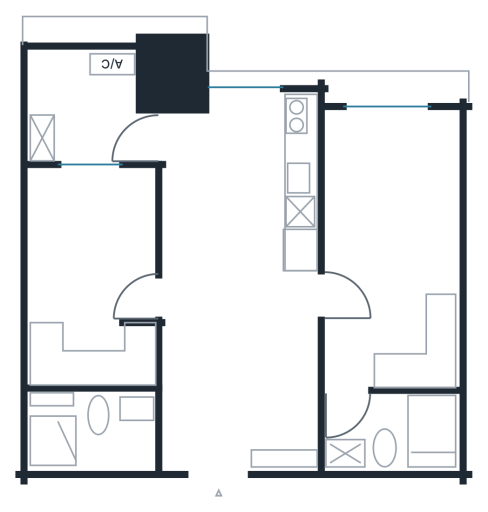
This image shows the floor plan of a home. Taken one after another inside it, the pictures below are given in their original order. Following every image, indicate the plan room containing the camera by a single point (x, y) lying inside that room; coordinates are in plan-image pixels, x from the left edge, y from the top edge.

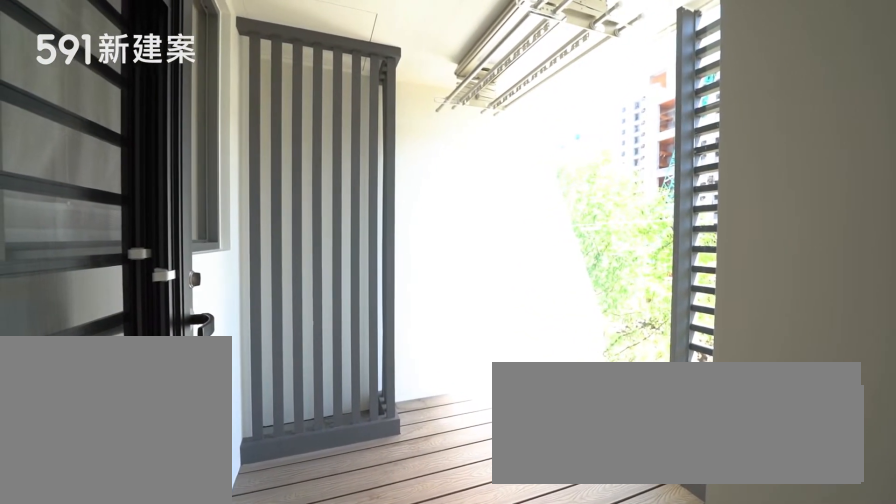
(92, 101)
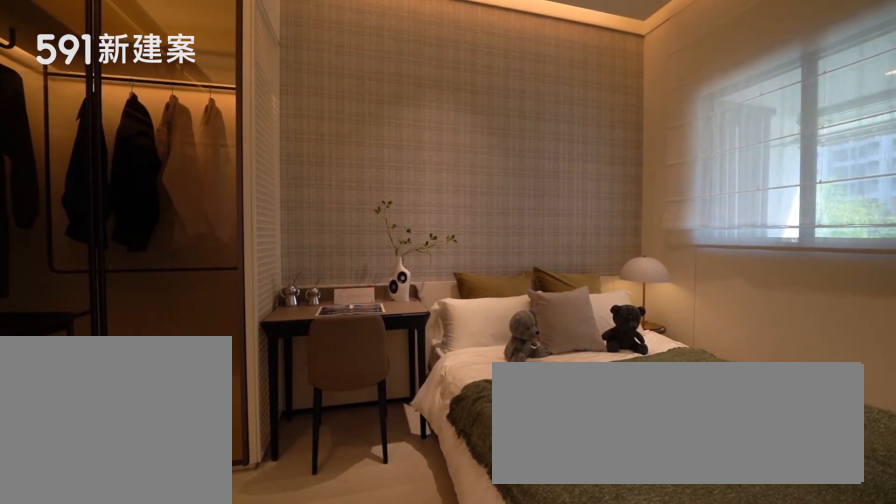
(89, 275)
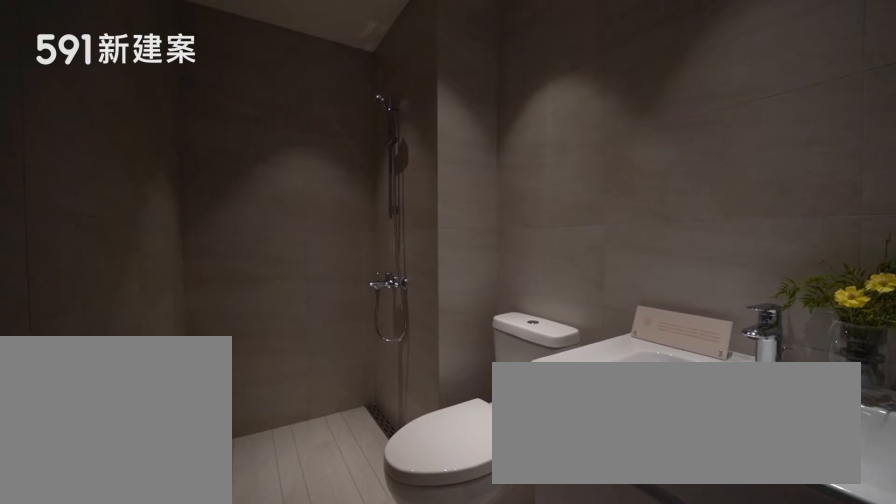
(91, 433)
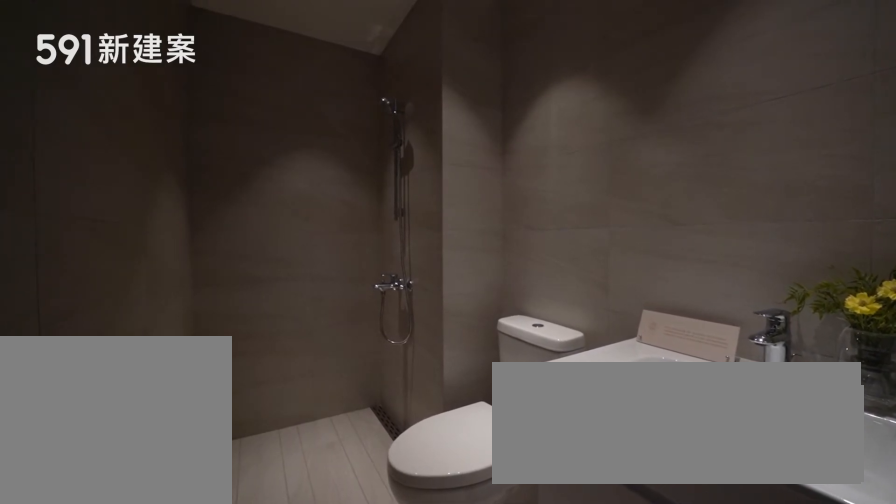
(91, 433)
